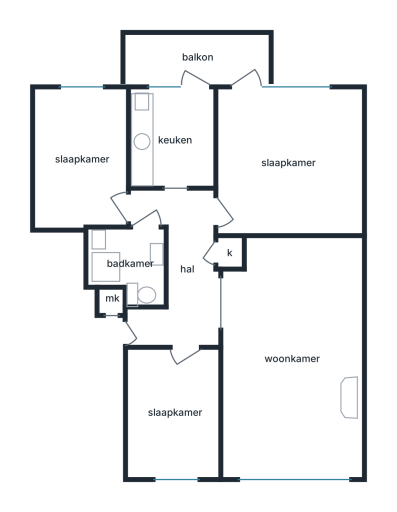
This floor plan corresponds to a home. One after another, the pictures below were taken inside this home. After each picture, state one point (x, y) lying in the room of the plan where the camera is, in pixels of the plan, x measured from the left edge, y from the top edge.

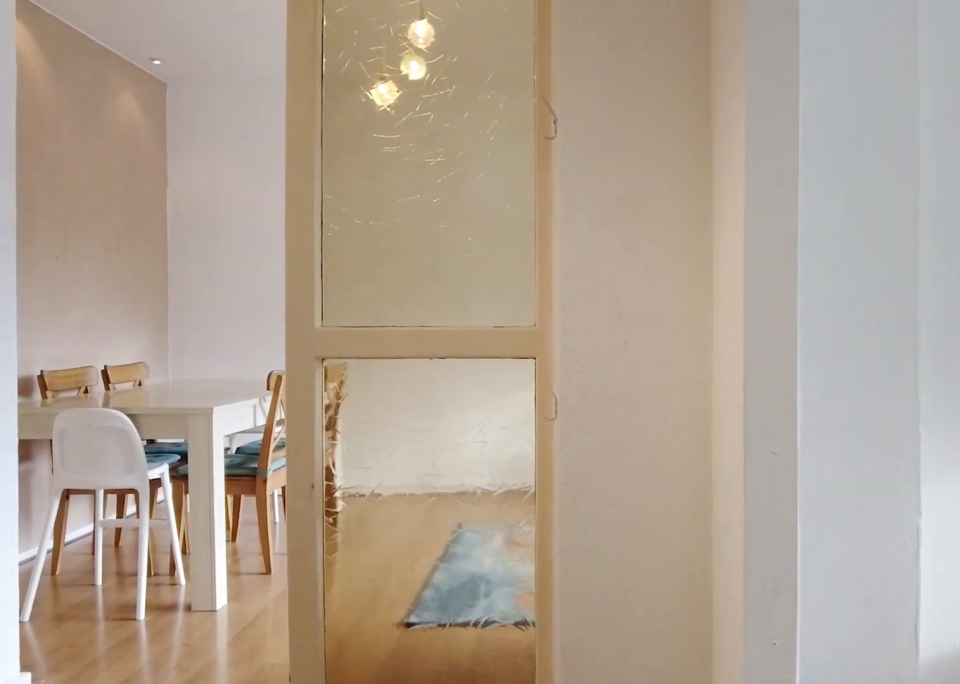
(181, 268)
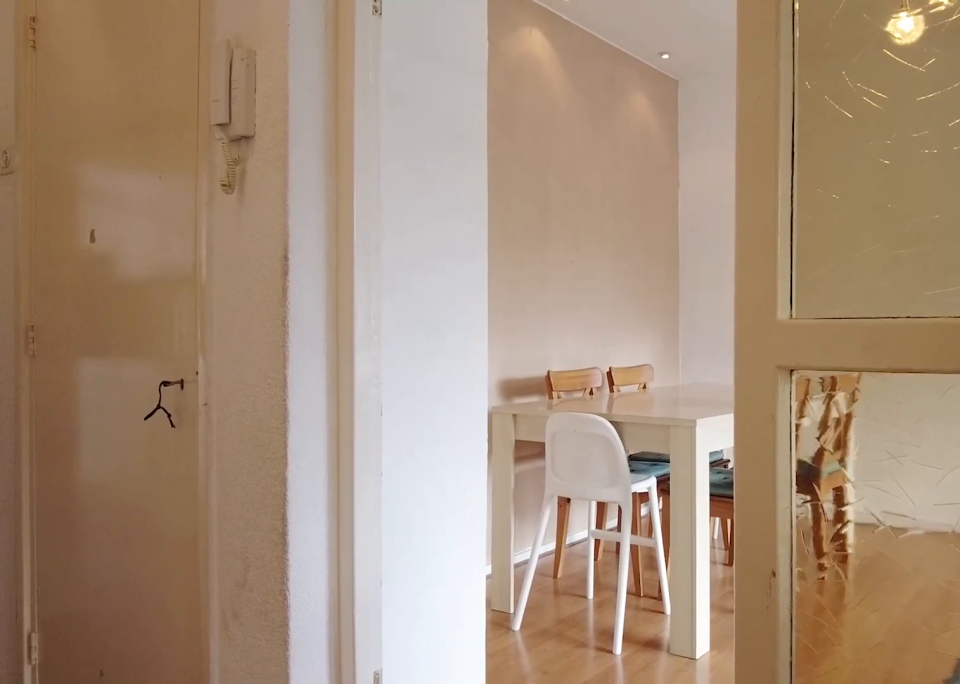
(181, 268)
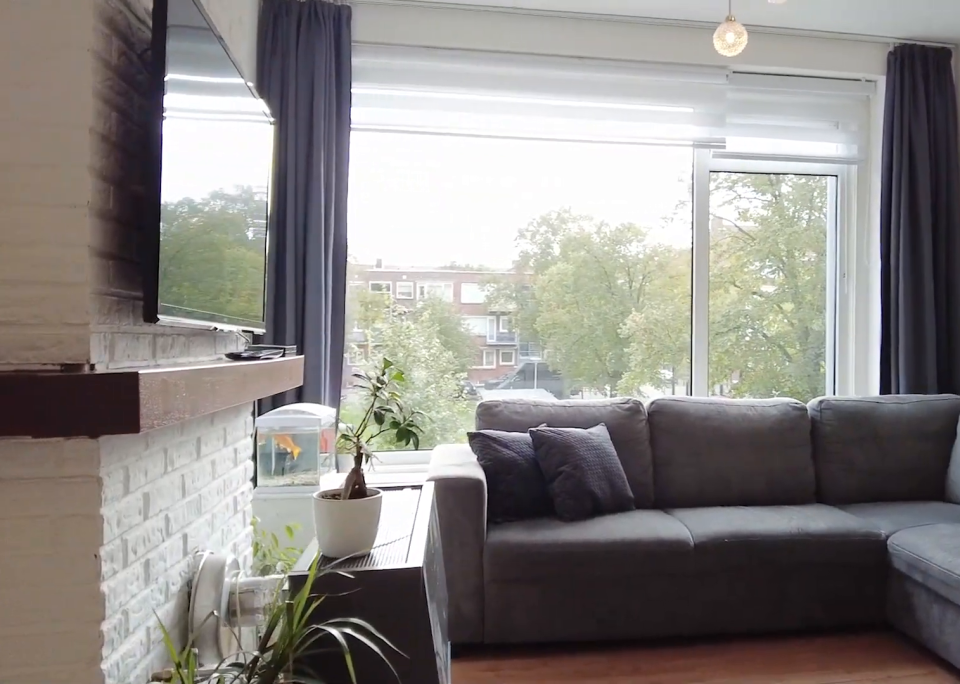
(291, 357)
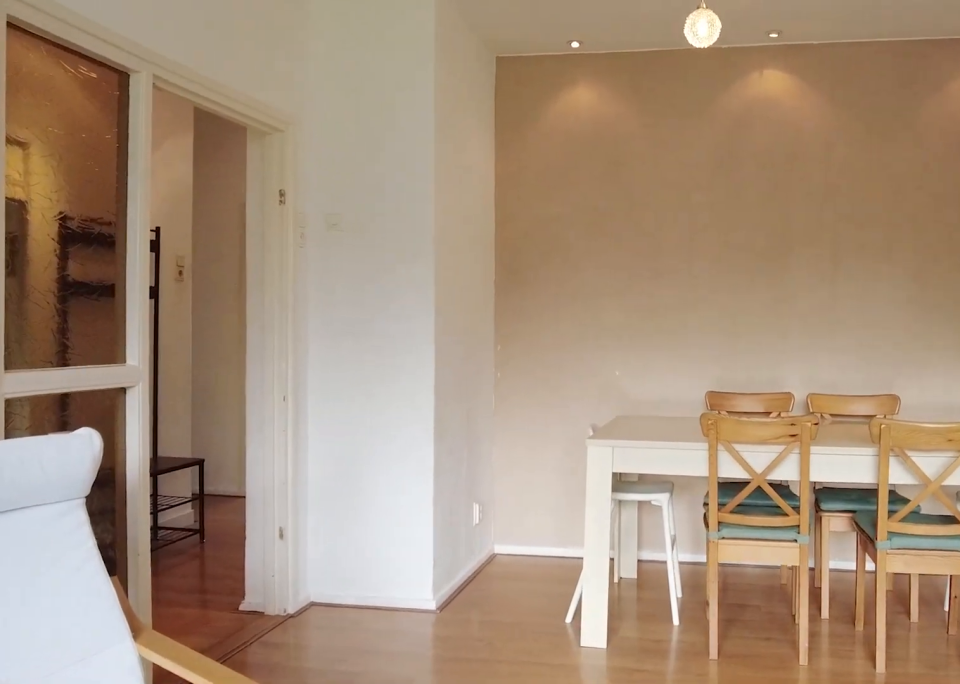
(291, 357)
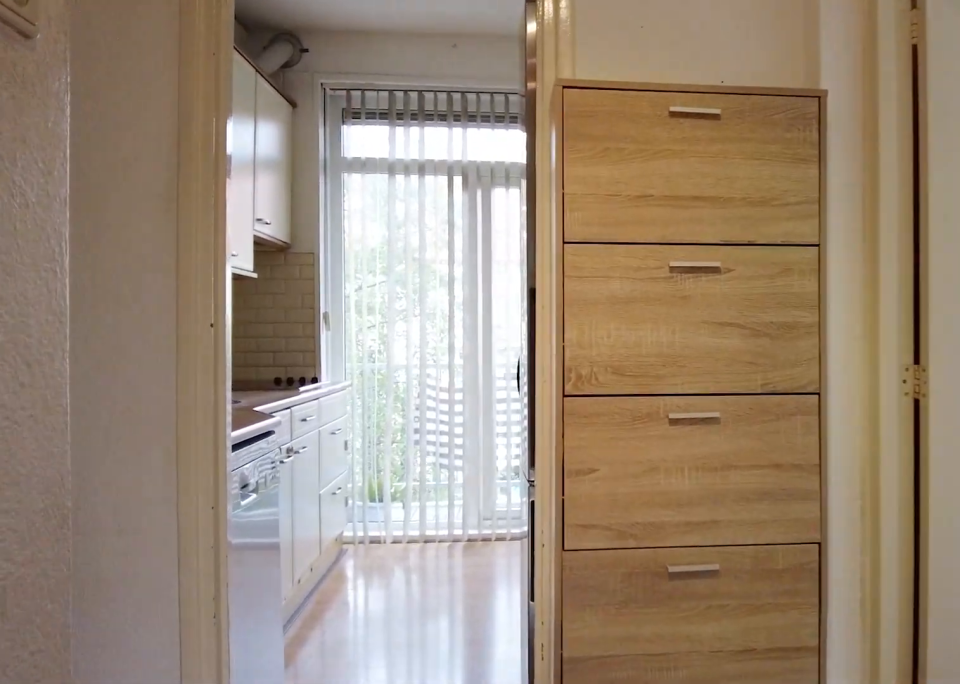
(181, 268)
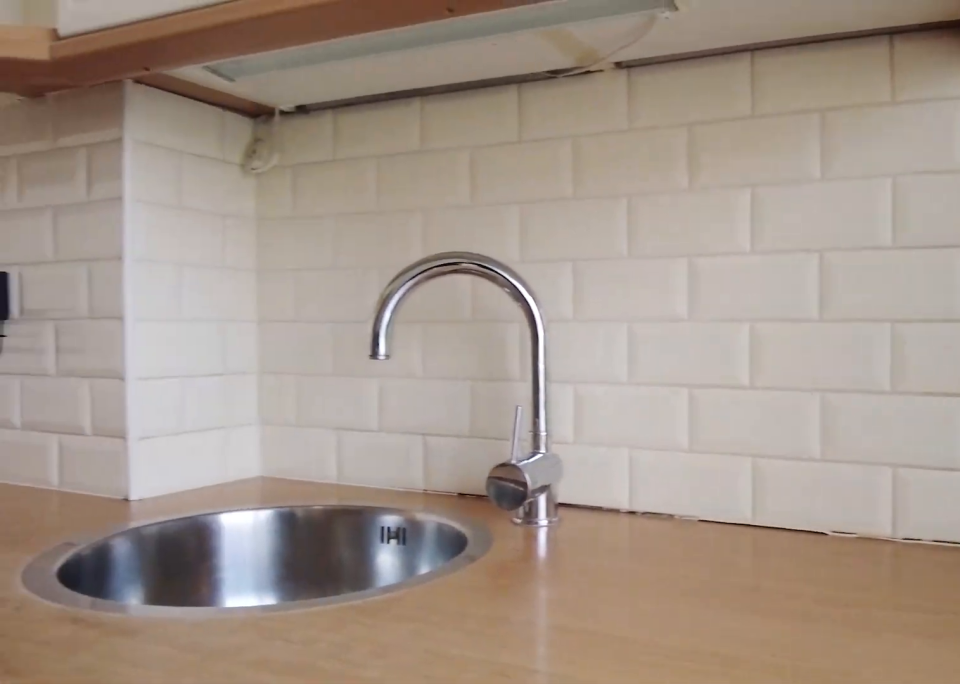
(173, 140)
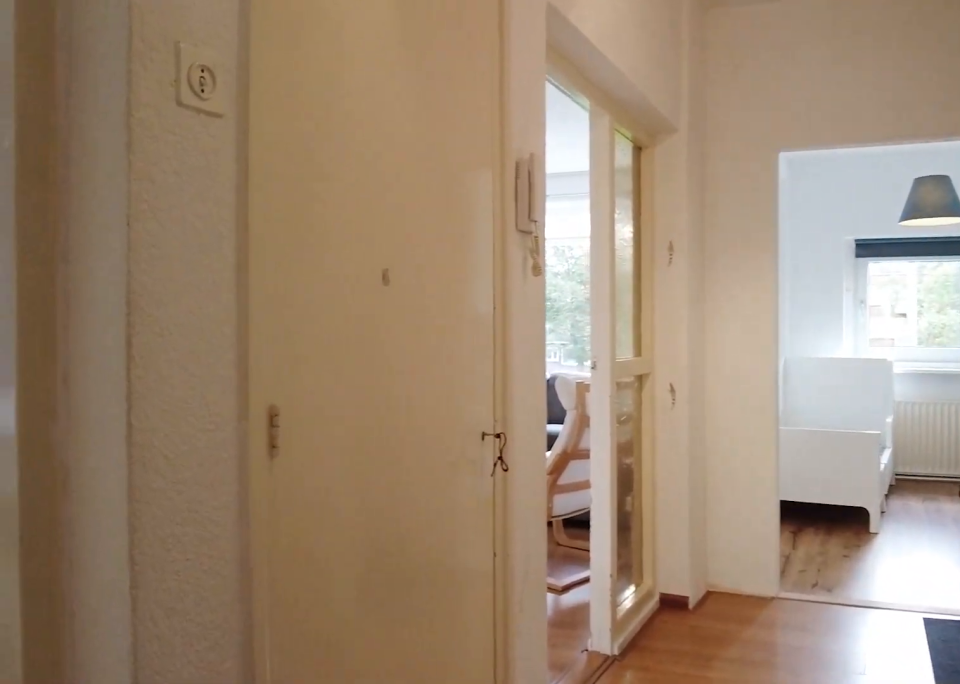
(181, 268)
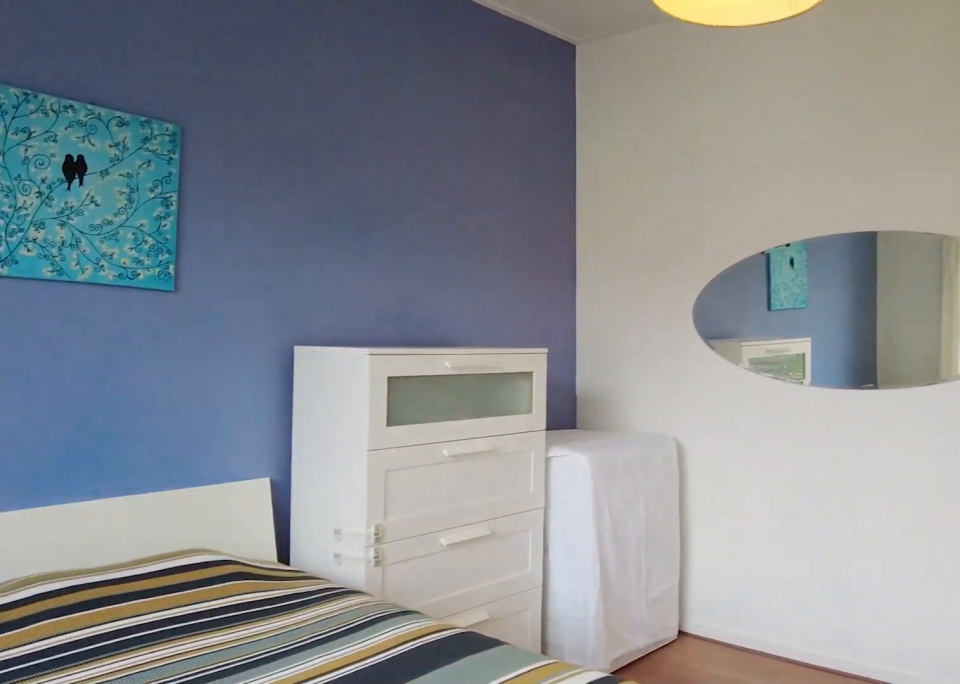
(288, 161)
